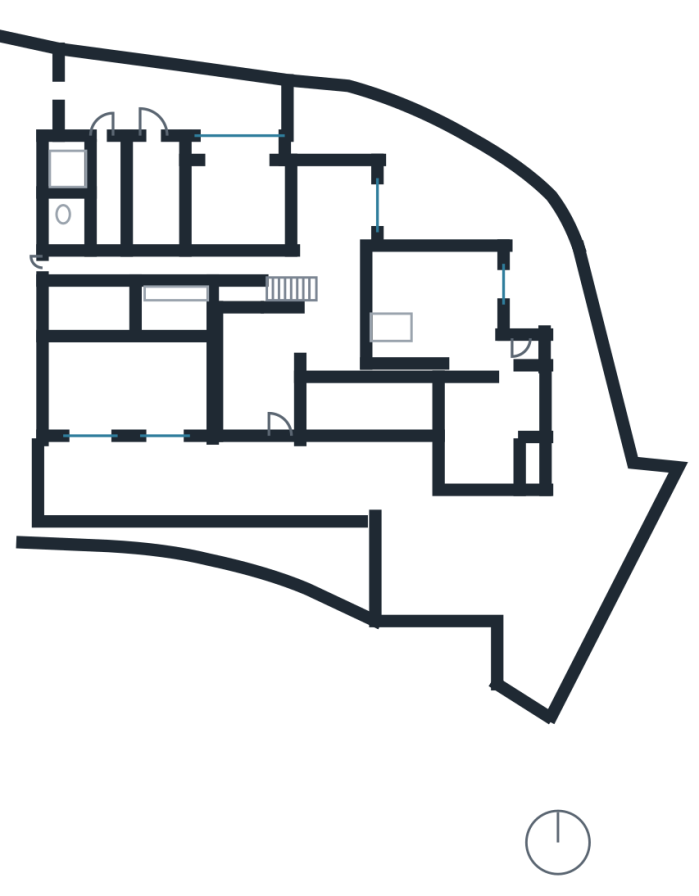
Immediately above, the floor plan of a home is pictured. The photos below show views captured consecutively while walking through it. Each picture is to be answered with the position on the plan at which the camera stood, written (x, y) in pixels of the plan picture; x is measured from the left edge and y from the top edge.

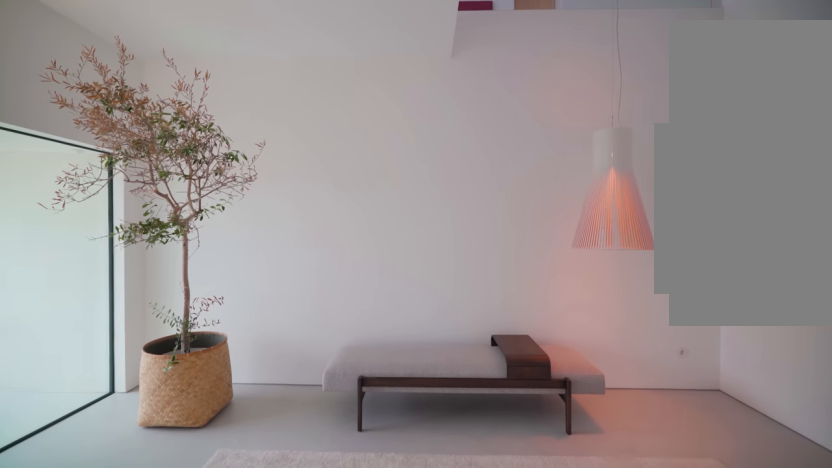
(282, 389)
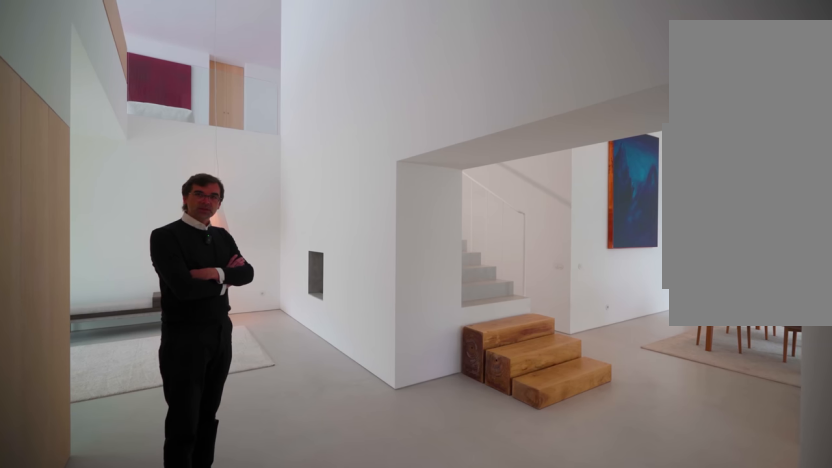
(349, 332)
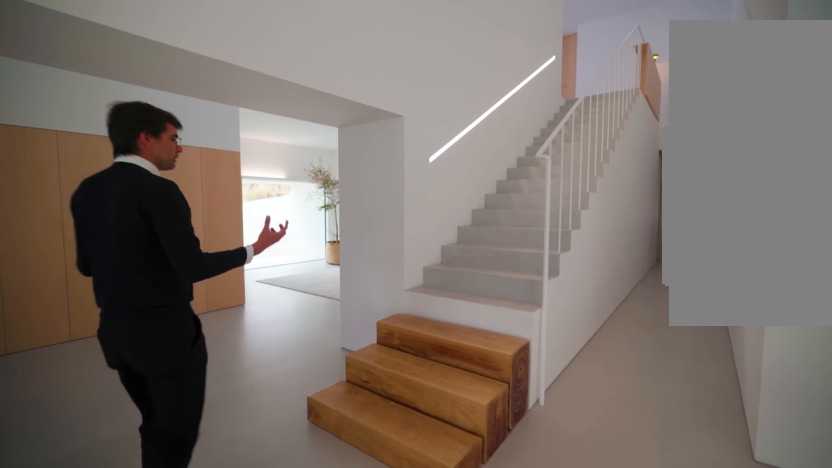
(357, 269)
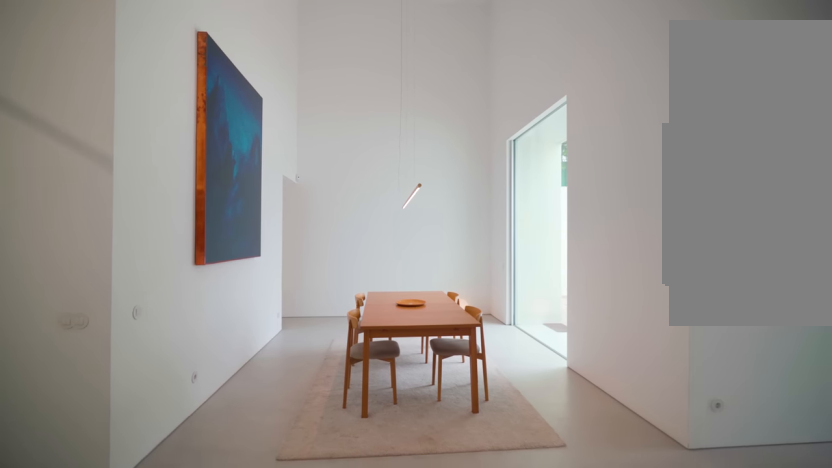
(335, 293)
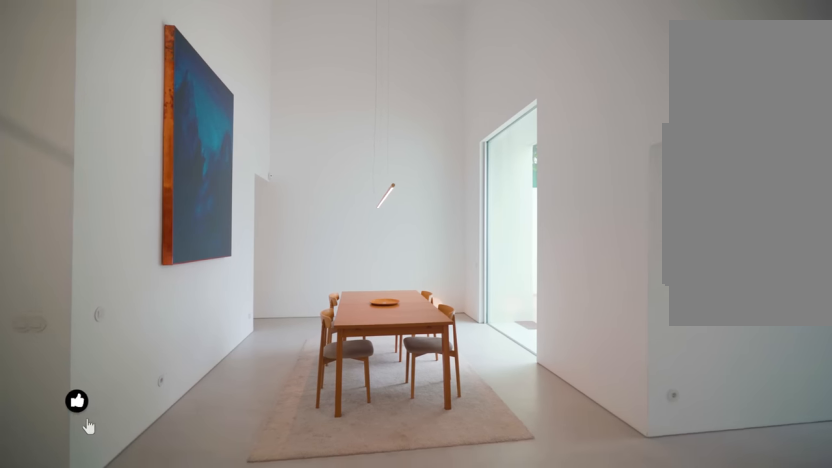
(334, 293)
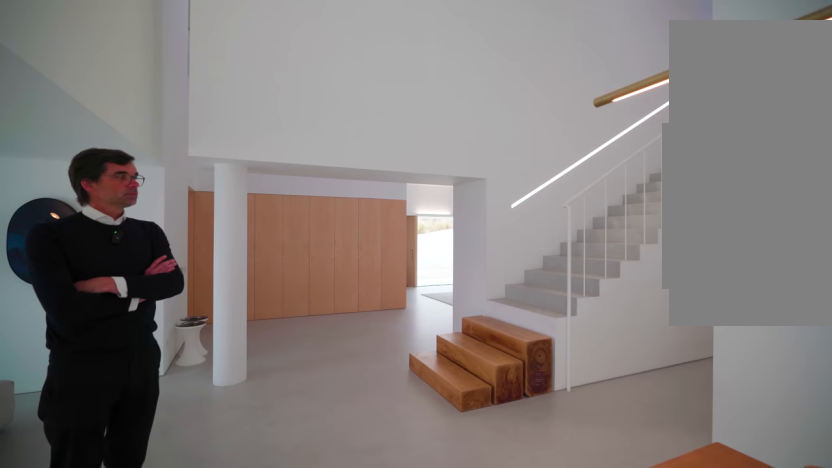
(345, 192)
